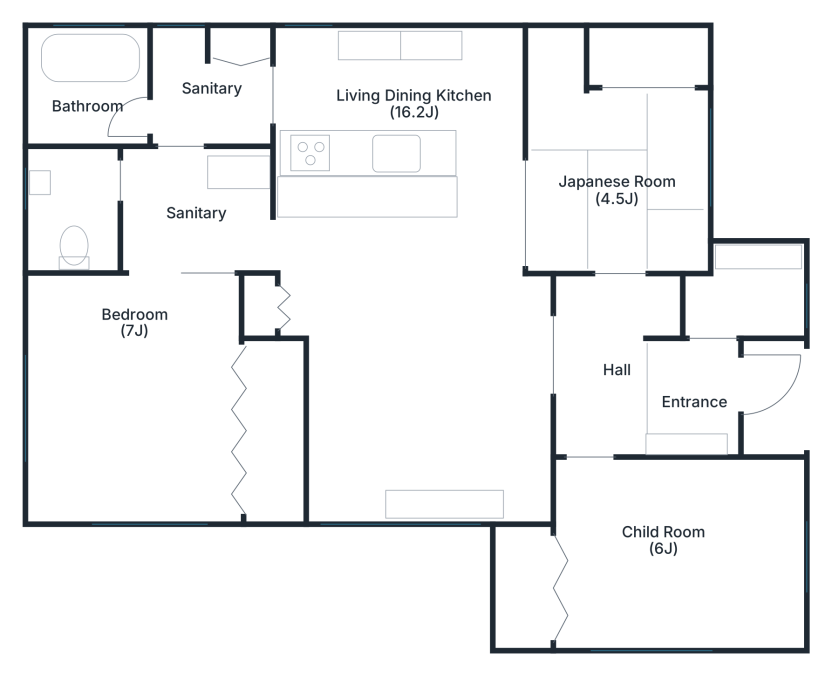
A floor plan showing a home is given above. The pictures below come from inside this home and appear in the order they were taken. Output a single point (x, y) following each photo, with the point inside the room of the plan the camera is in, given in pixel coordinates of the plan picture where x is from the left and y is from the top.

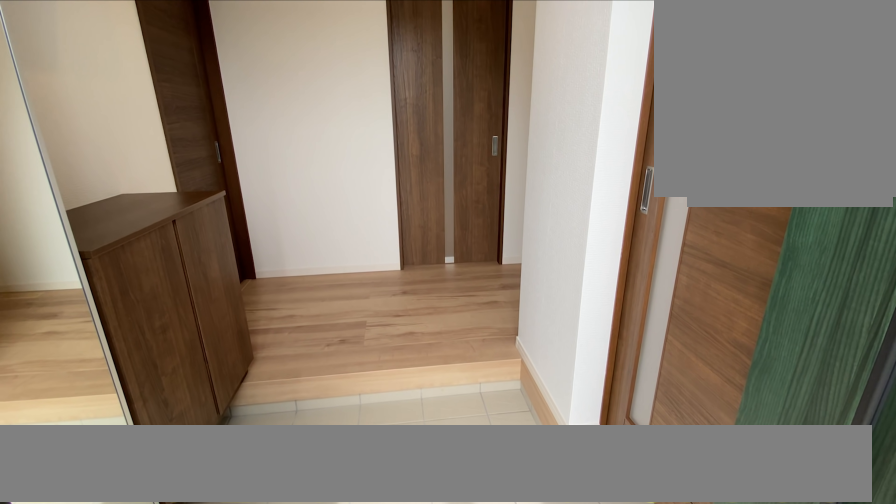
(690, 391)
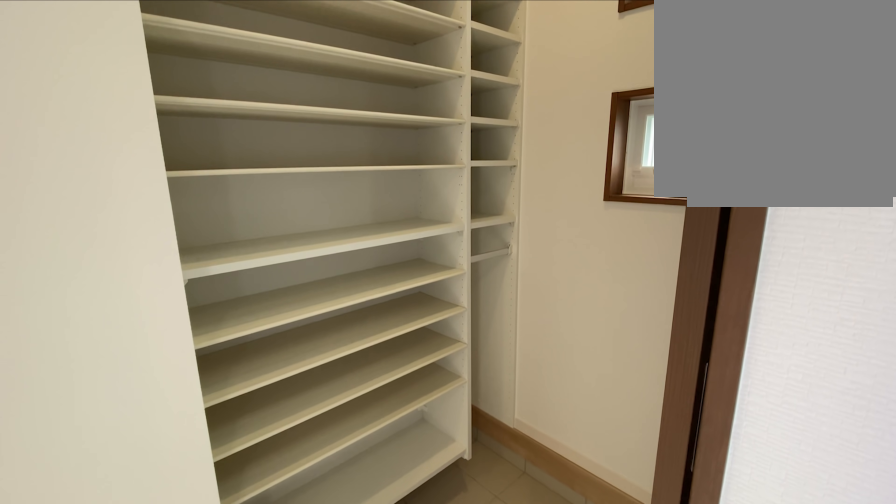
(747, 296)
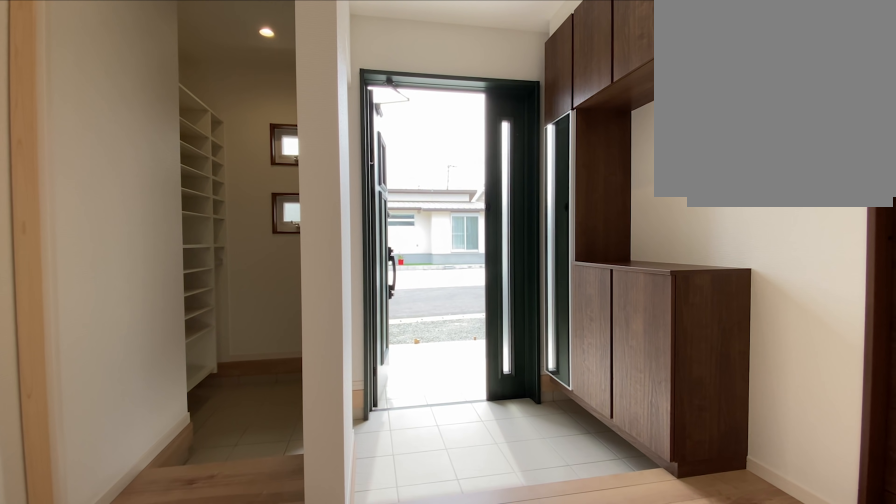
(691, 391)
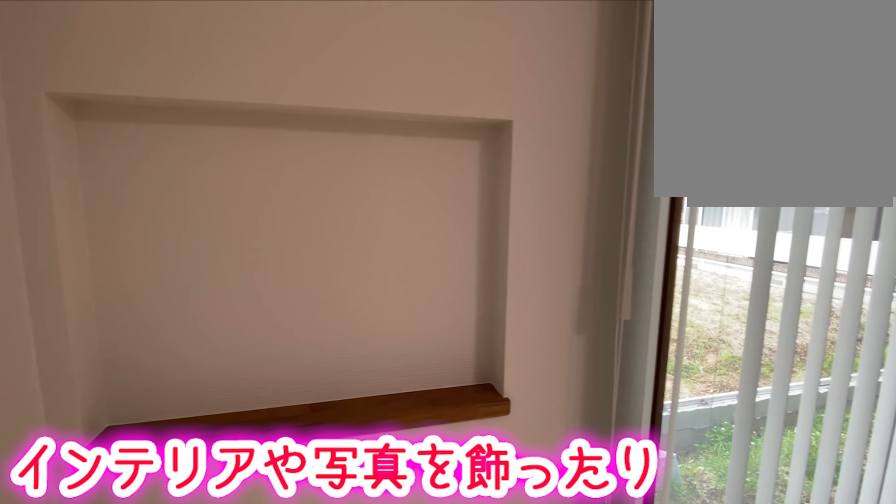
(419, 351)
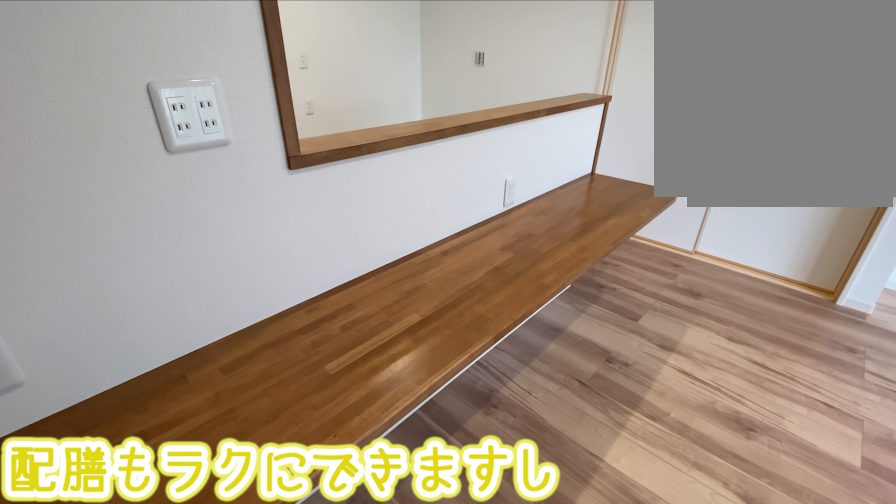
(418, 351)
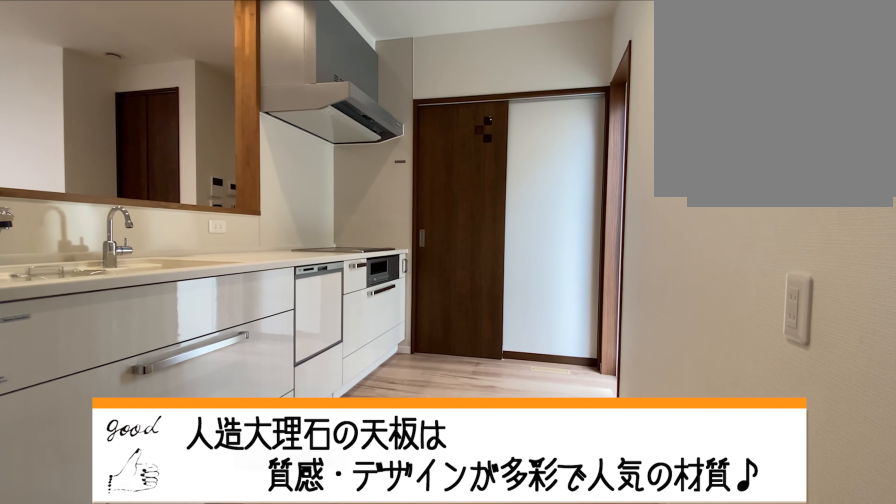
(371, 100)
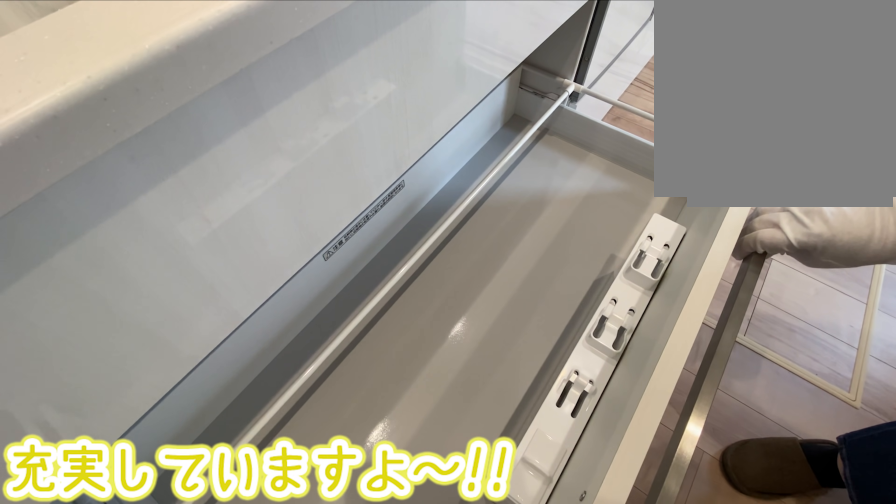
(371, 100)
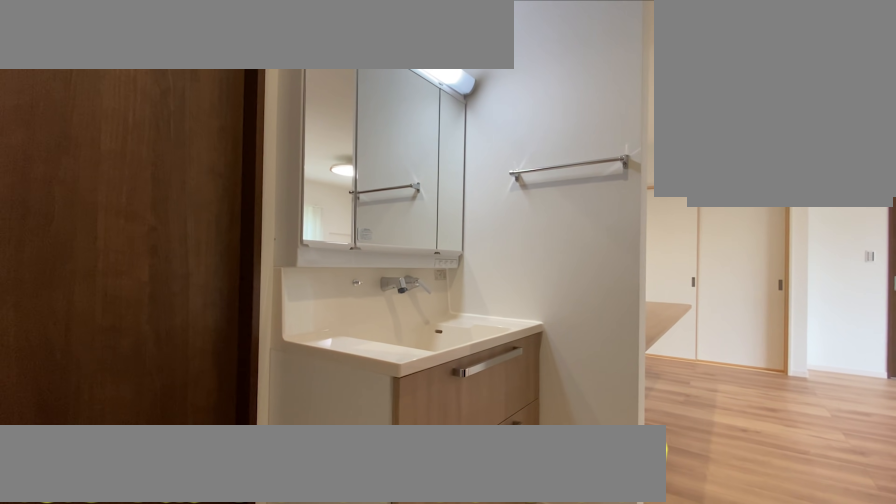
(184, 218)
